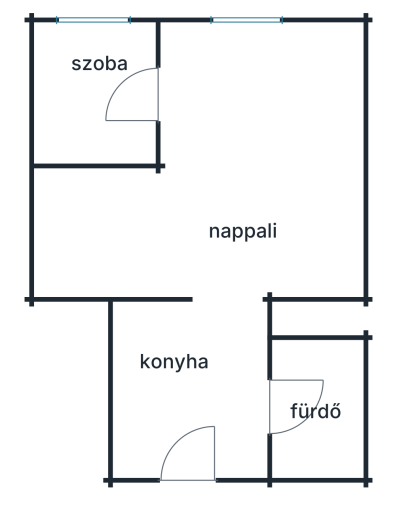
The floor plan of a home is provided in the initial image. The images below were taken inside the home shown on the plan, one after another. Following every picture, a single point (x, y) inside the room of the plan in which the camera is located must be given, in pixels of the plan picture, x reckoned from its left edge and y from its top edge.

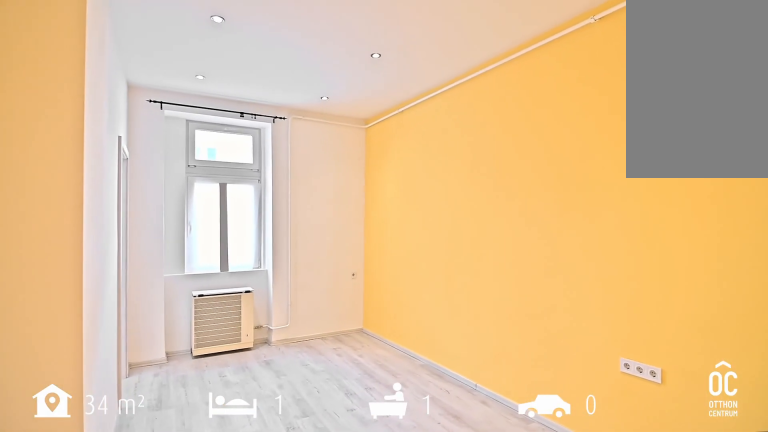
(249, 188)
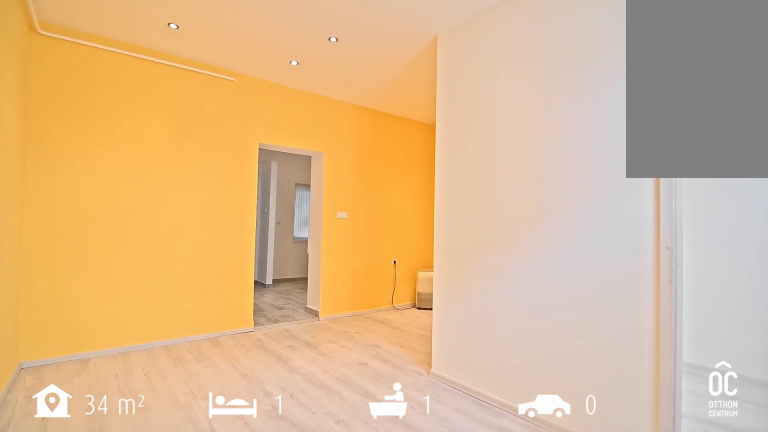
(249, 188)
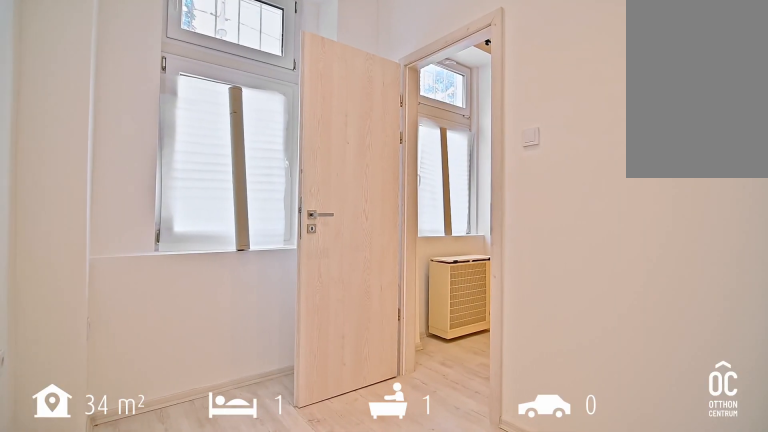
(93, 92)
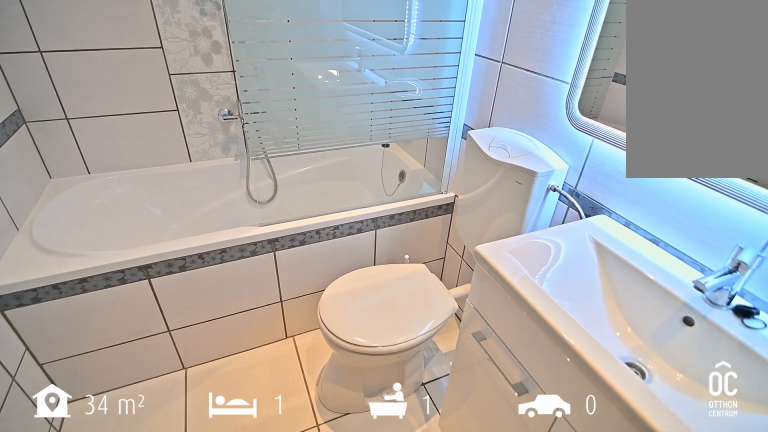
(317, 407)
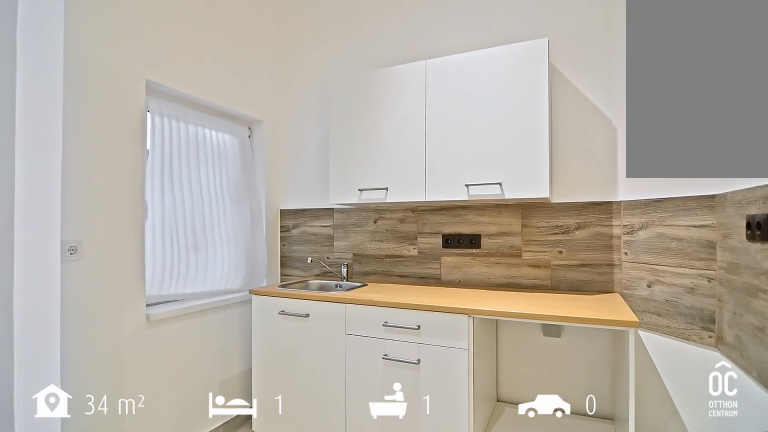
(187, 391)
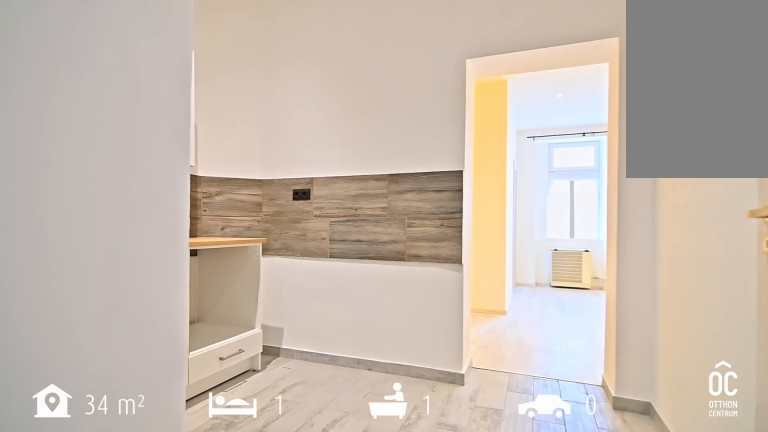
(187, 391)
